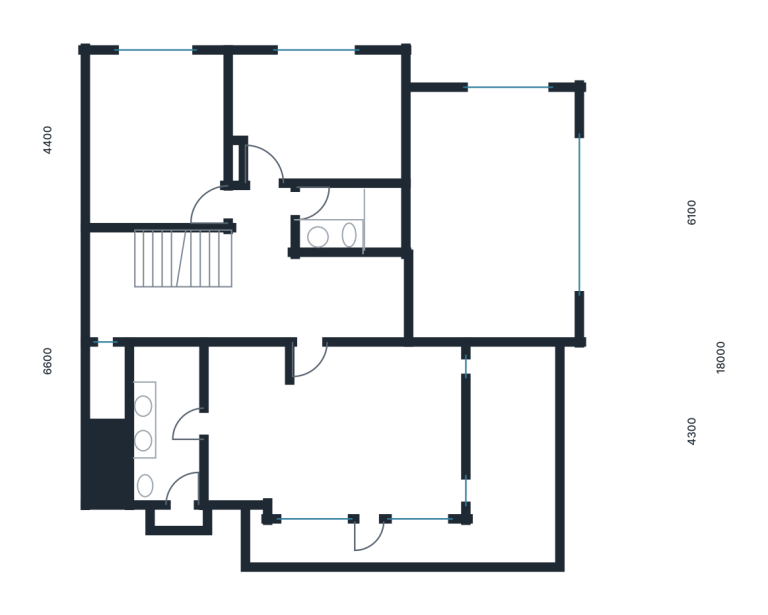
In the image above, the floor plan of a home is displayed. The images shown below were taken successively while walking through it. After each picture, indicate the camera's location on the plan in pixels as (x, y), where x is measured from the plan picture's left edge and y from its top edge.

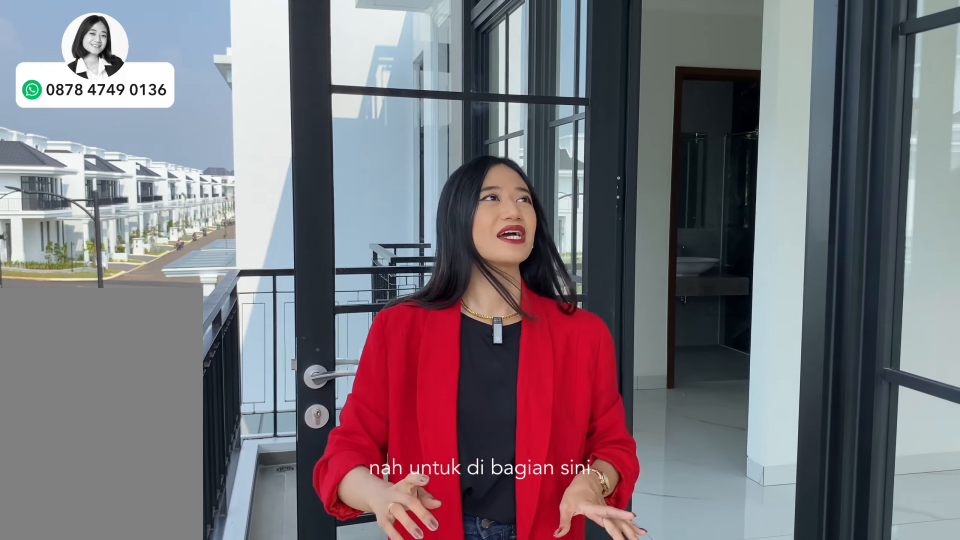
(402, 546)
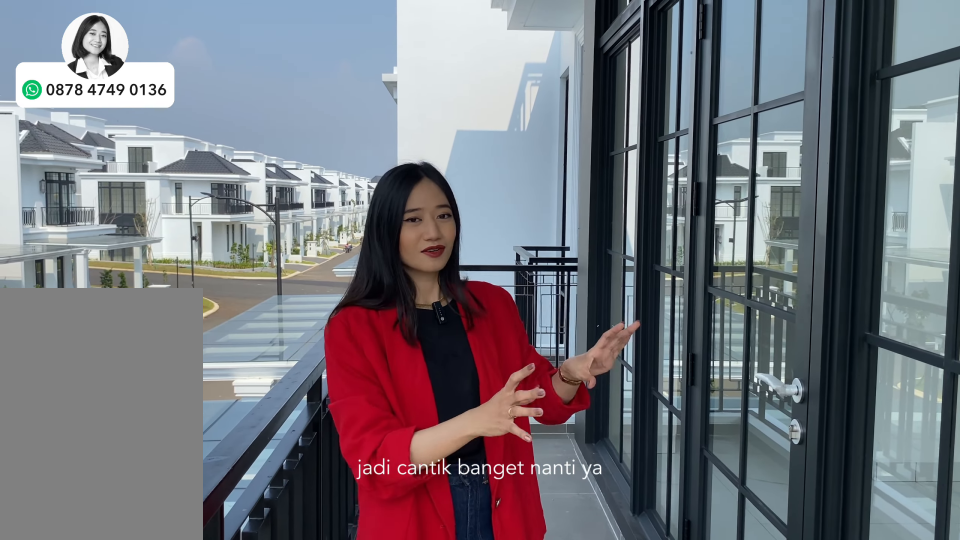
(402, 546)
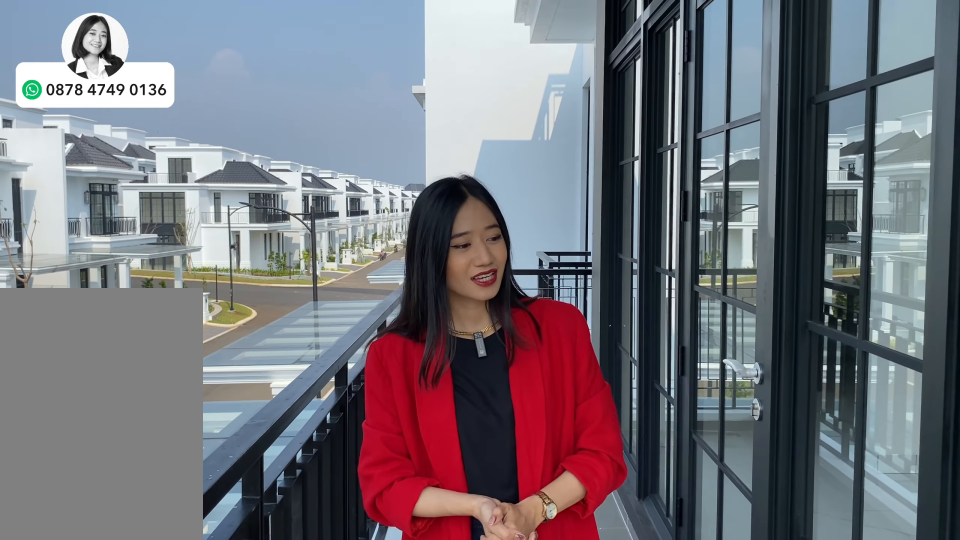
(402, 546)
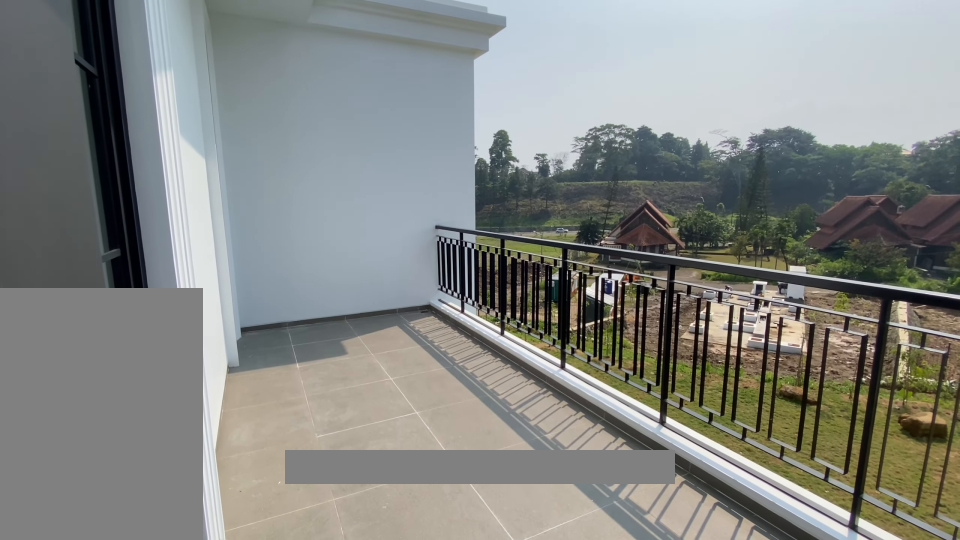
(523, 441)
